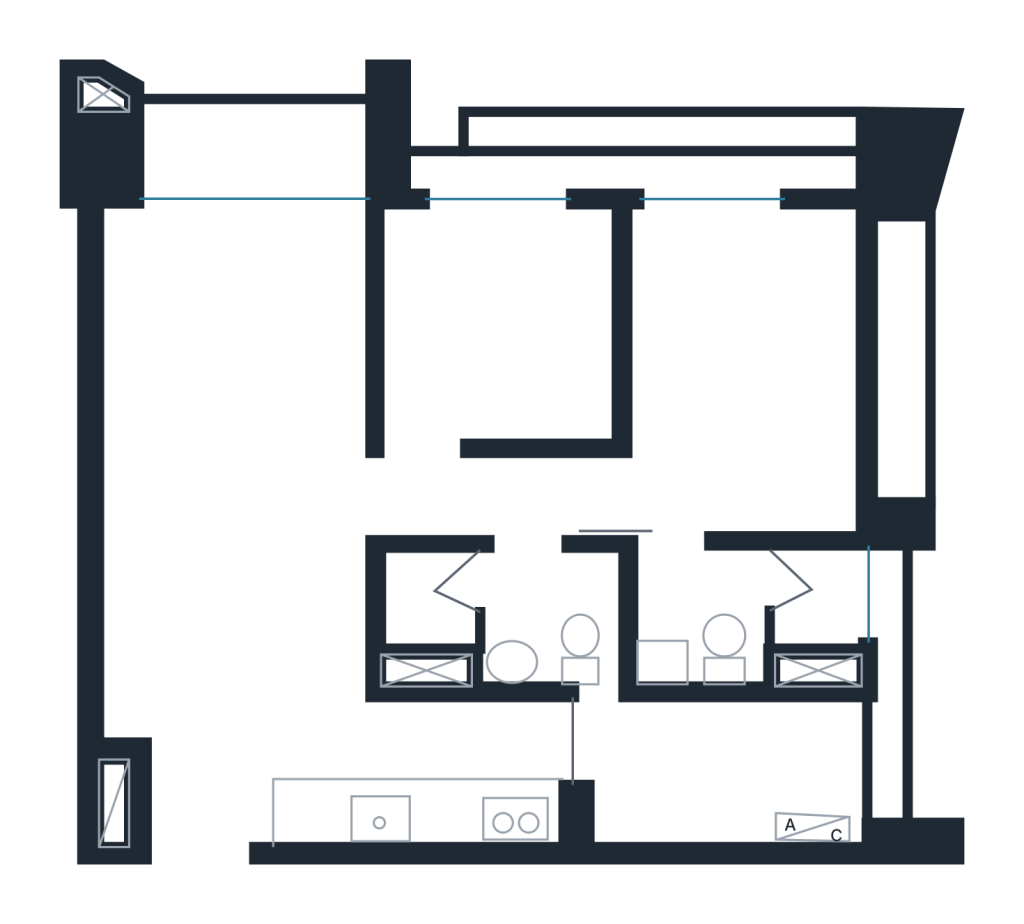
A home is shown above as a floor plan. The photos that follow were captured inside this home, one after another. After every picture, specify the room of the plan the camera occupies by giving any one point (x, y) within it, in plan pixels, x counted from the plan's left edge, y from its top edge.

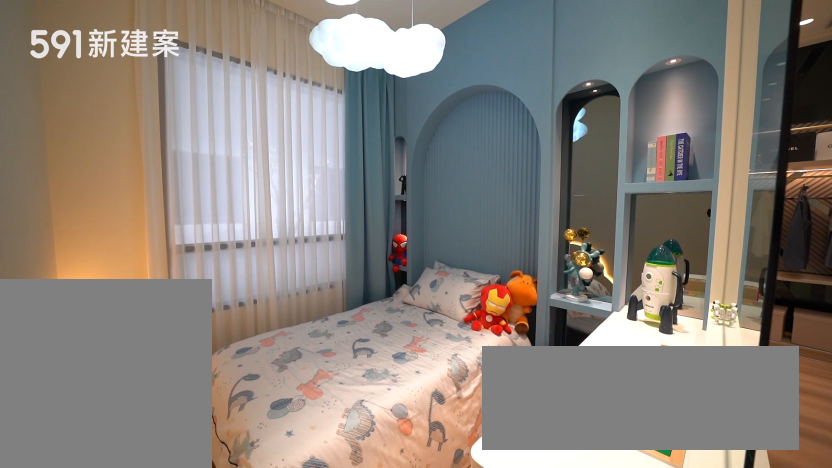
(508, 322)
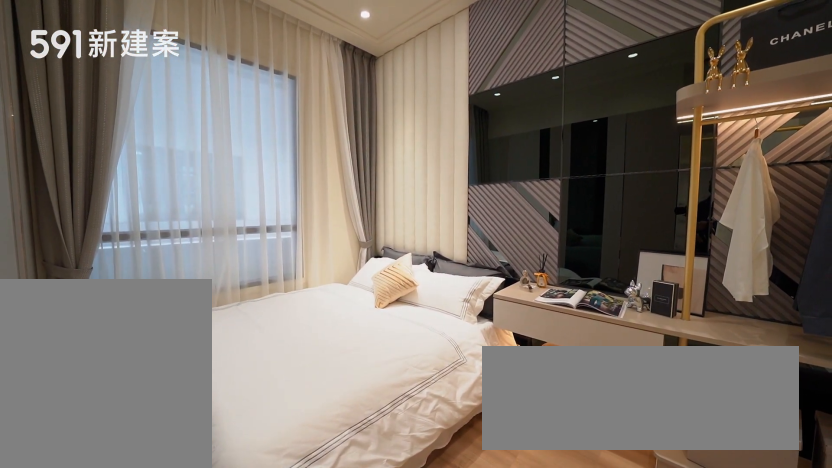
(751, 369)
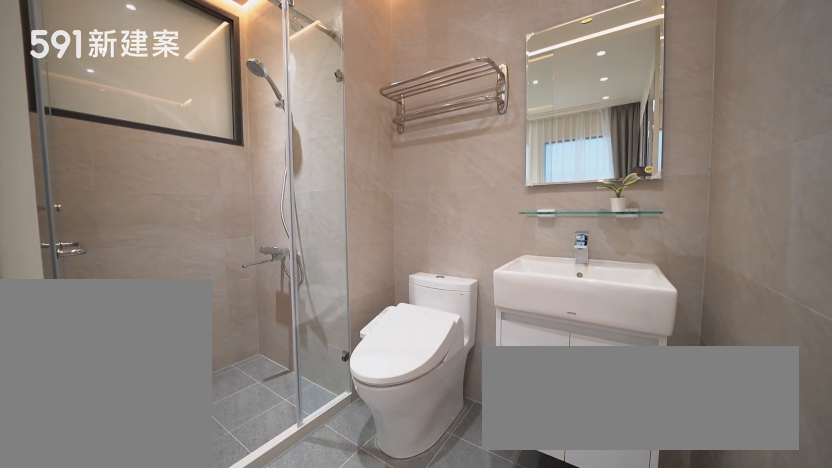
(758, 625)
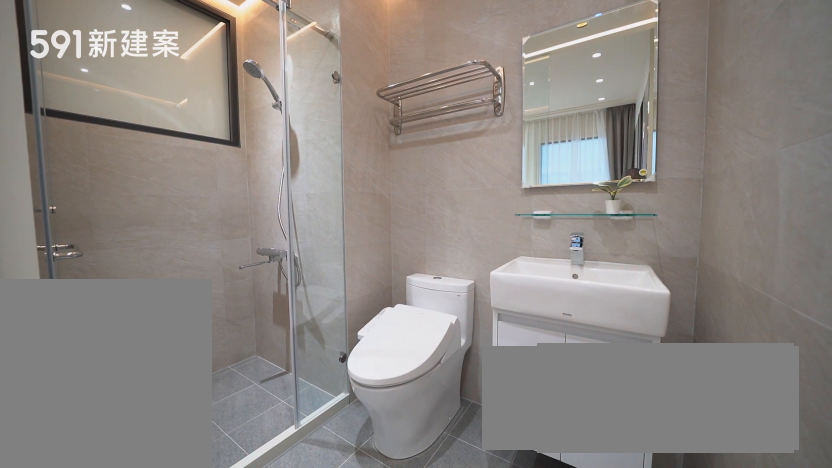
(758, 625)
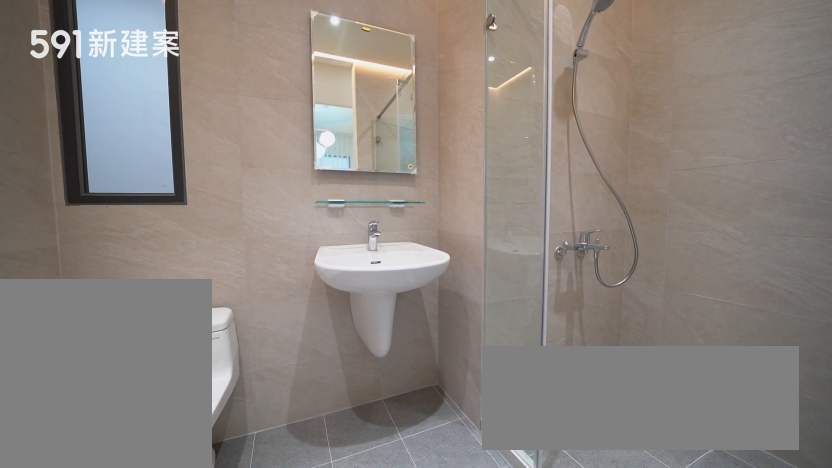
(500, 621)
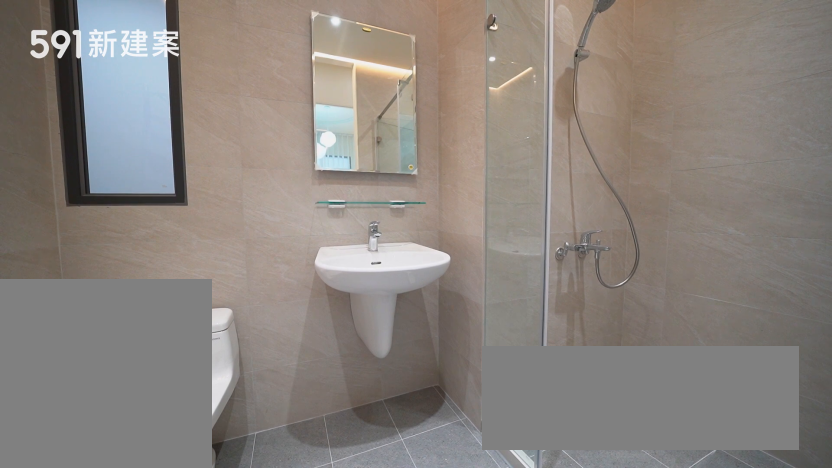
(500, 621)
